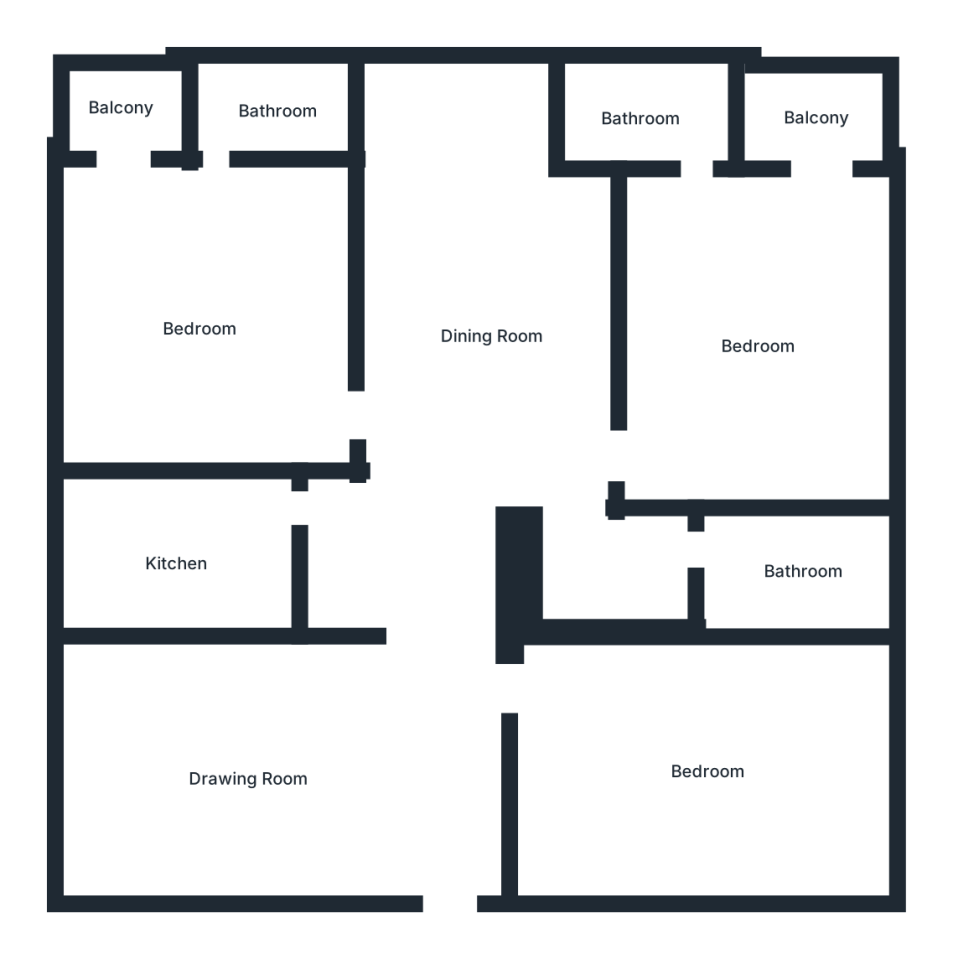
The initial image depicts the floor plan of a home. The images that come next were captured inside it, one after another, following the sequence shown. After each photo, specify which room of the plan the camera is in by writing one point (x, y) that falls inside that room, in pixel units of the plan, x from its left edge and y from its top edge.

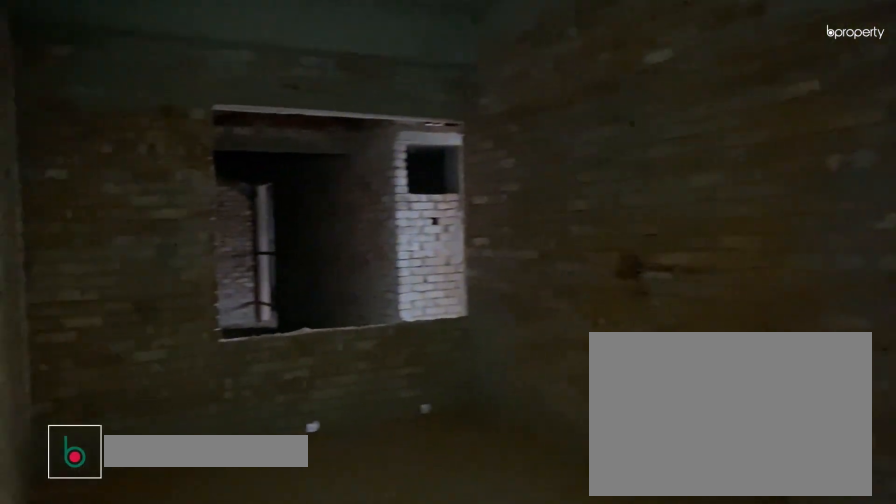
(250, 784)
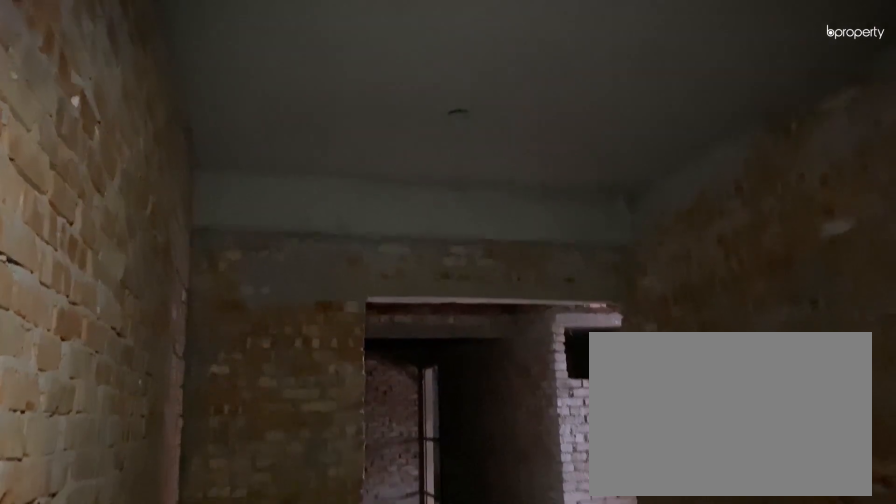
(250, 784)
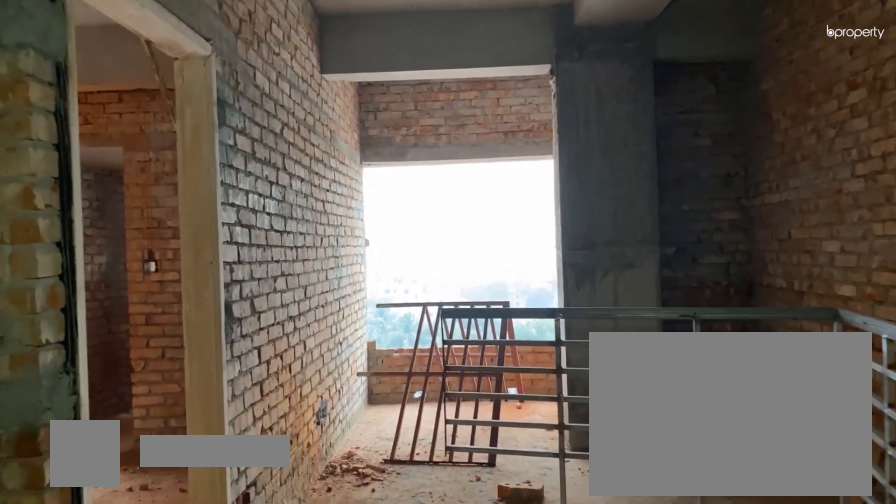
(492, 338)
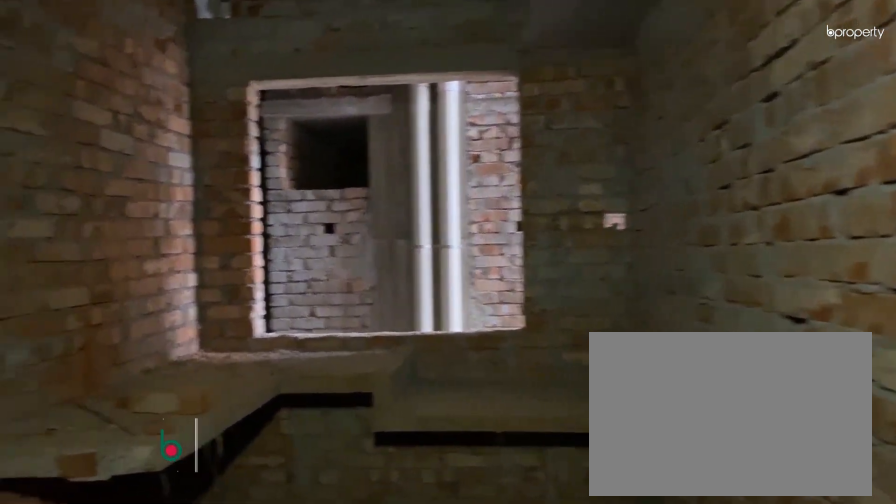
(177, 565)
